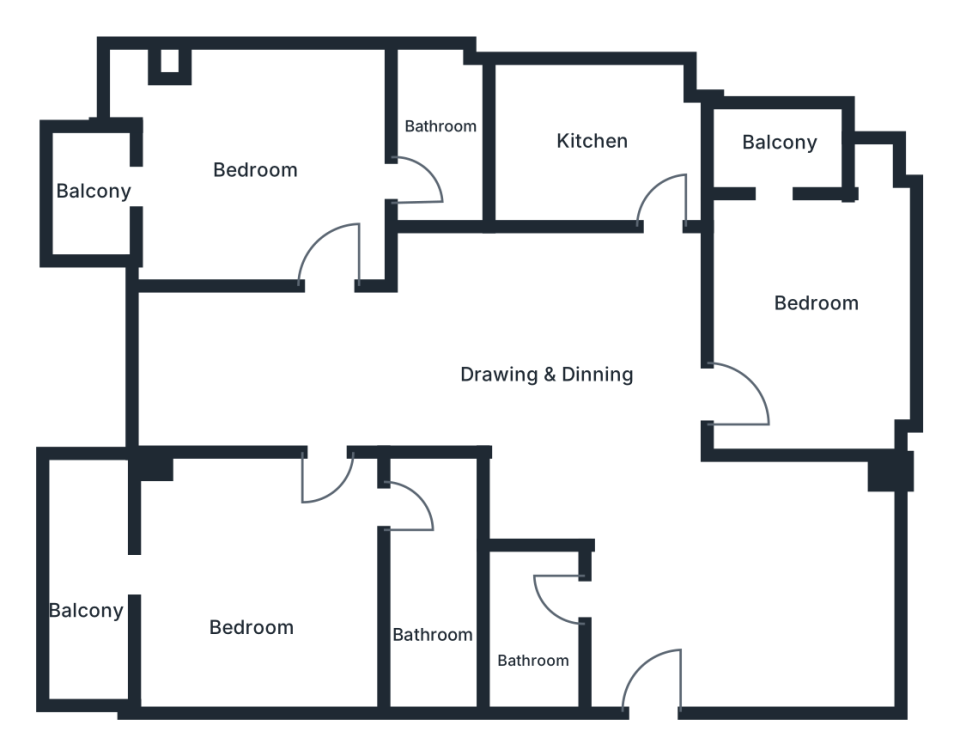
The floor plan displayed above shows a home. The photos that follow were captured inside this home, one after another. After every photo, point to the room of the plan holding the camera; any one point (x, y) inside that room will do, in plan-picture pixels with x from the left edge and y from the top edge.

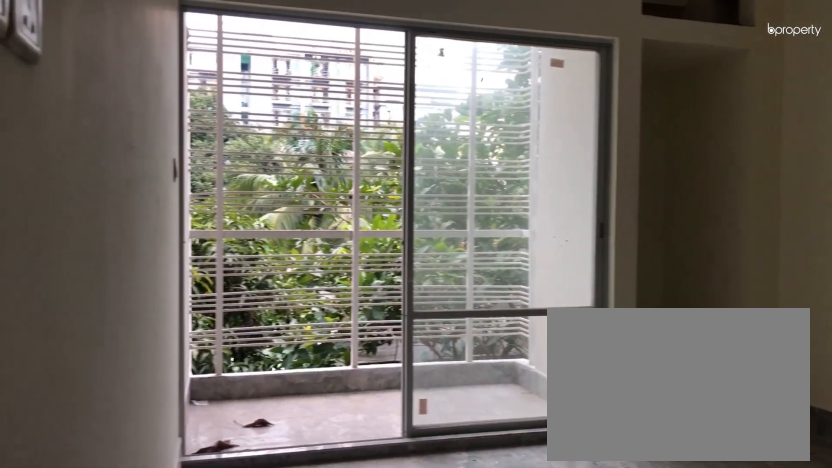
(805, 298)
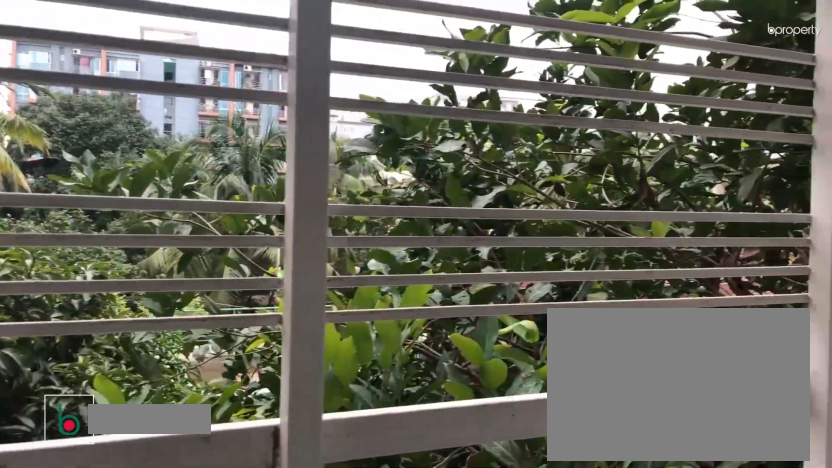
(778, 150)
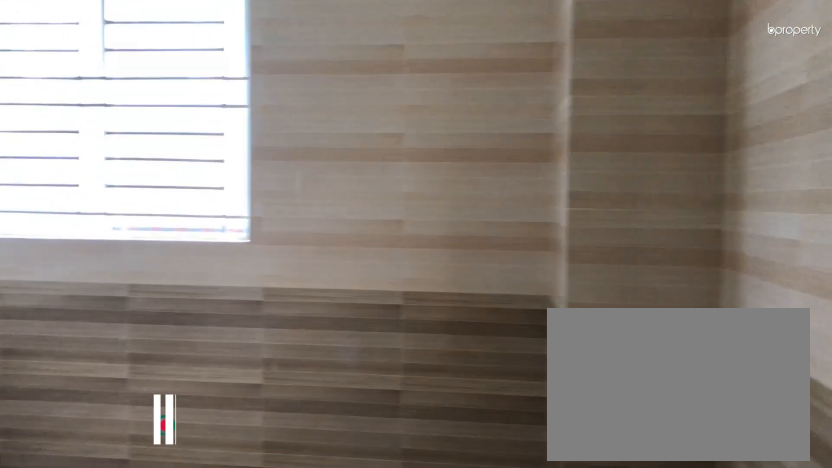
(591, 134)
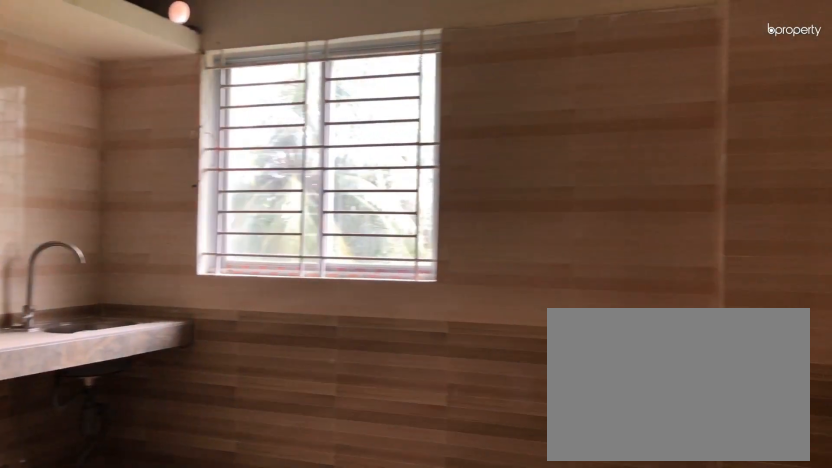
(591, 134)
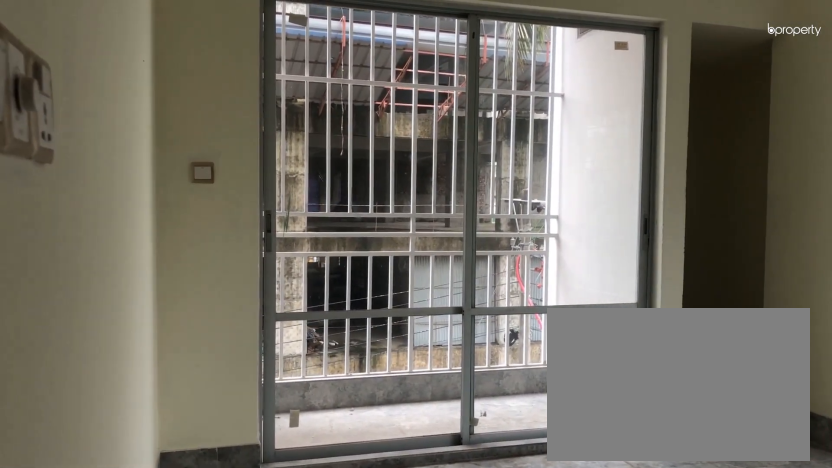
(256, 174)
